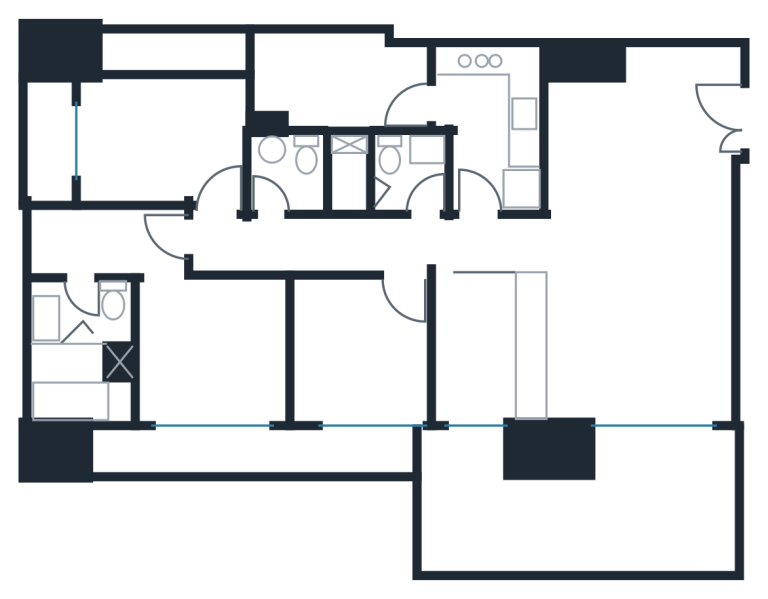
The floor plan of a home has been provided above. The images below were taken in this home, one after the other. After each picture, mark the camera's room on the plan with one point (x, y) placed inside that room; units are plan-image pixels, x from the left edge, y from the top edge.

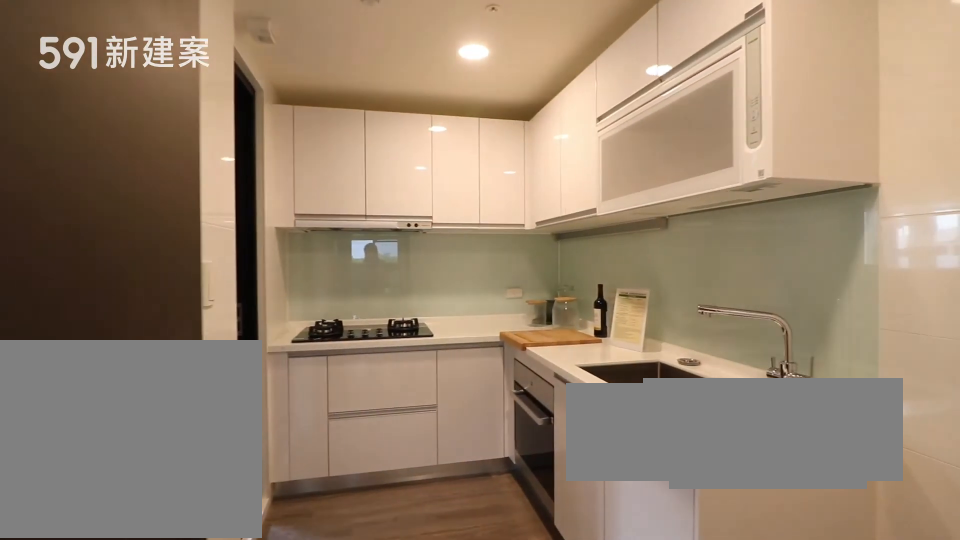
(494, 121)
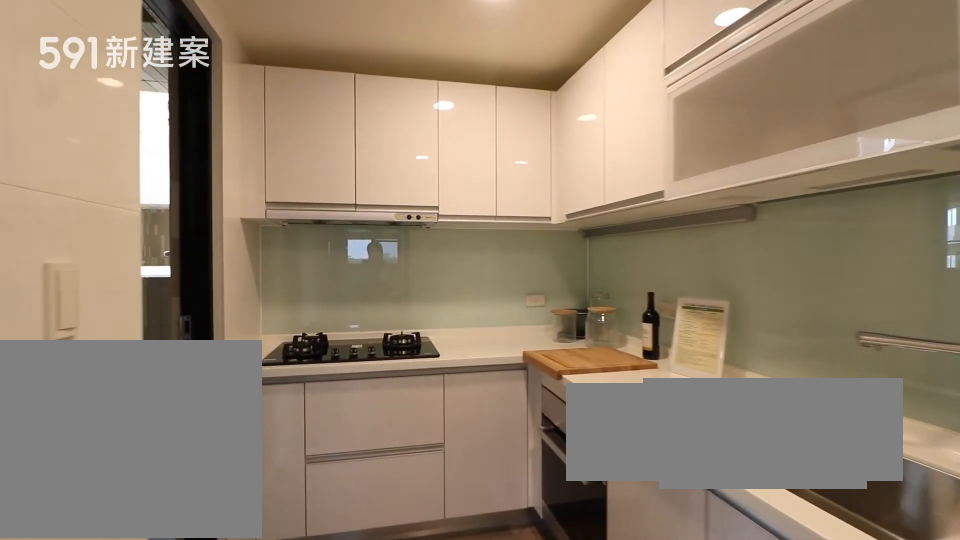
(494, 121)
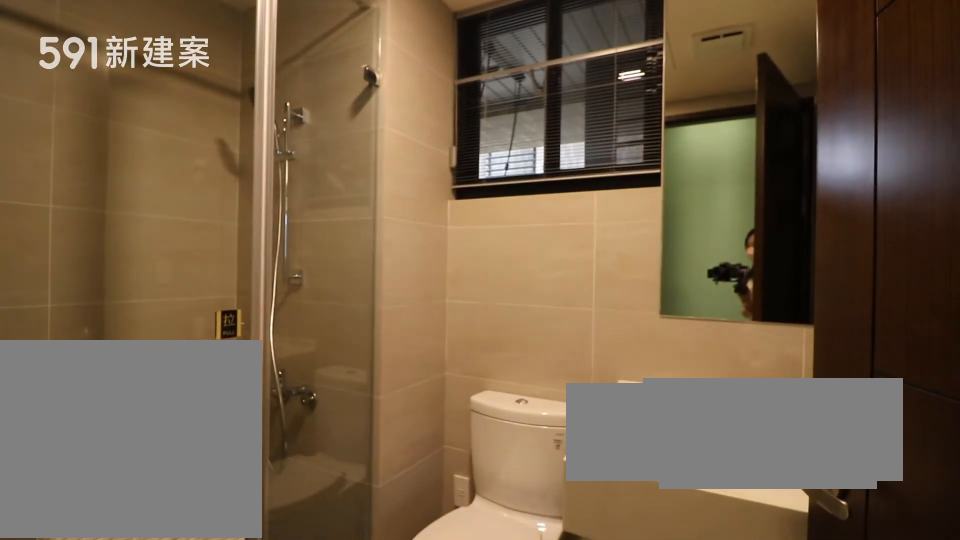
(383, 170)
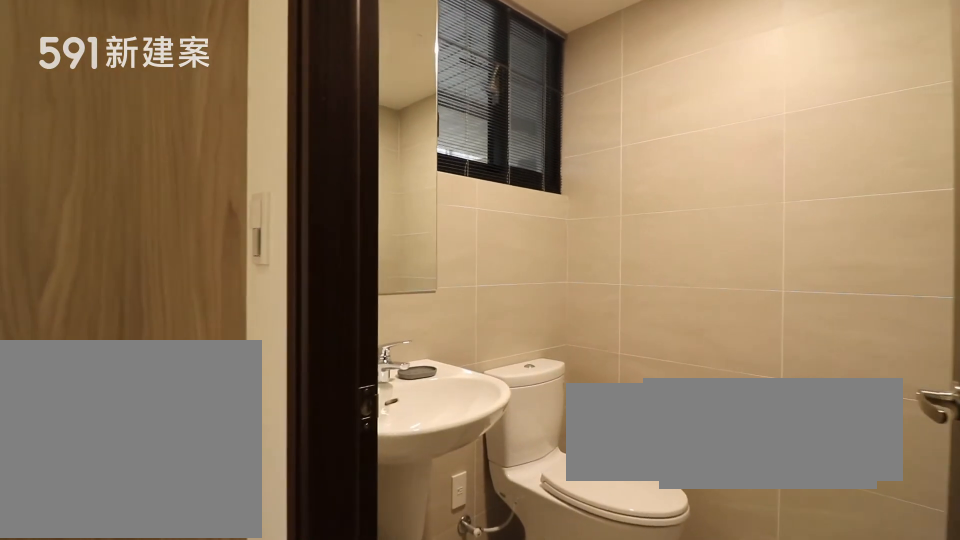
(289, 168)
